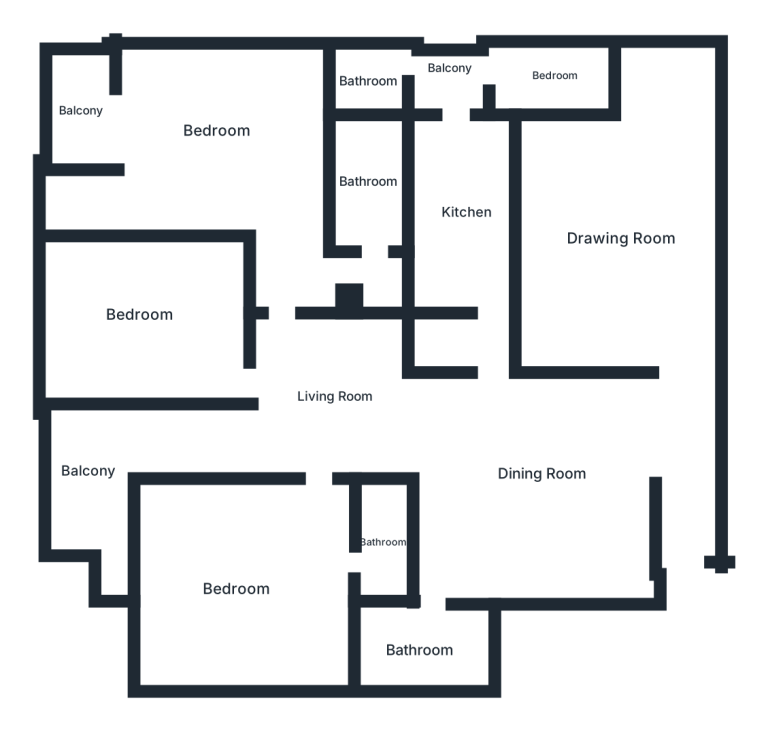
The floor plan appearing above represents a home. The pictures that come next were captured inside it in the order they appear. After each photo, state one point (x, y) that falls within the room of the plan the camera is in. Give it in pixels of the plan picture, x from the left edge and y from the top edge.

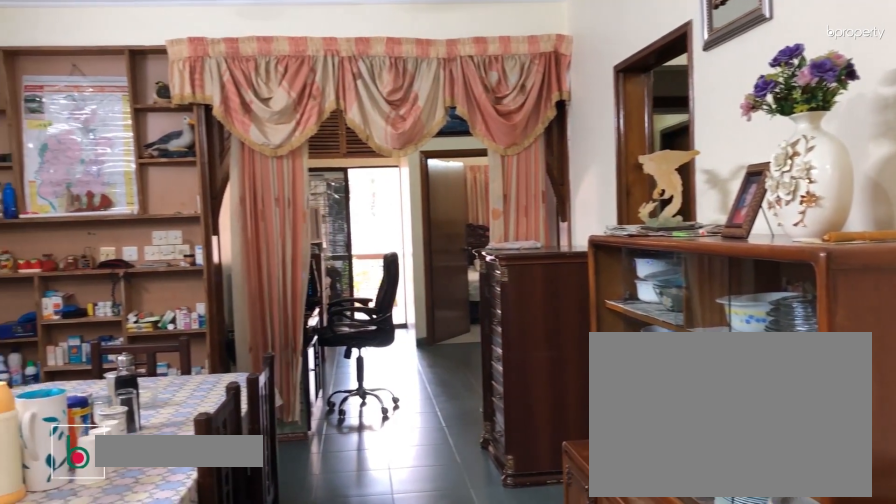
(541, 475)
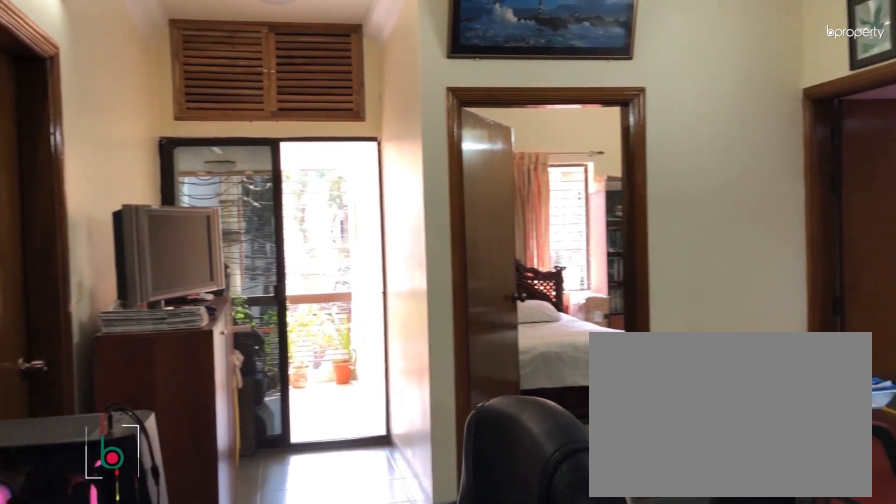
(328, 397)
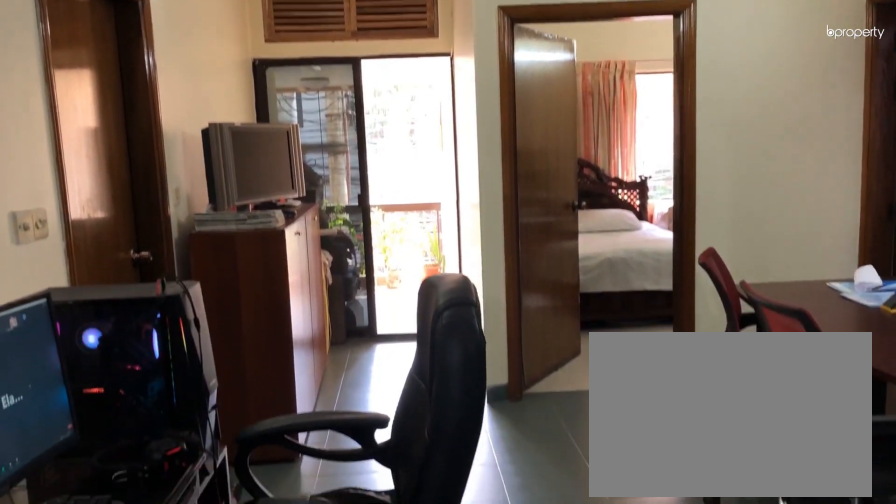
(329, 395)
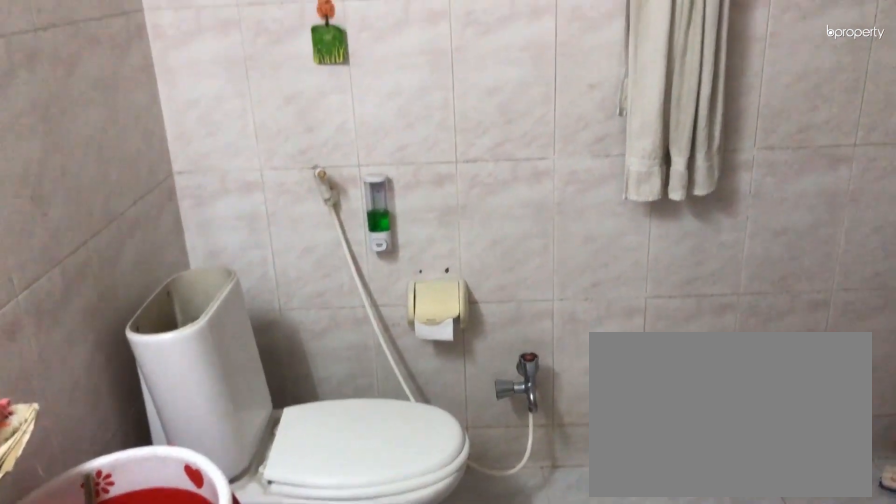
(413, 644)
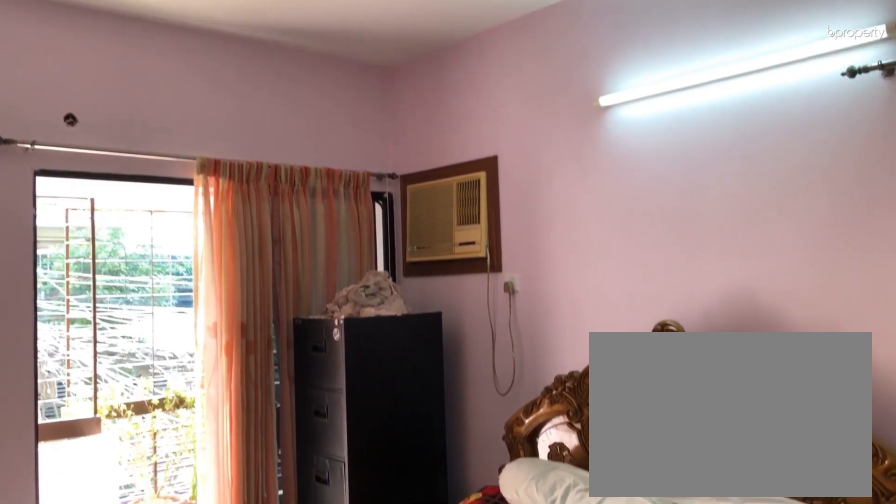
(214, 126)
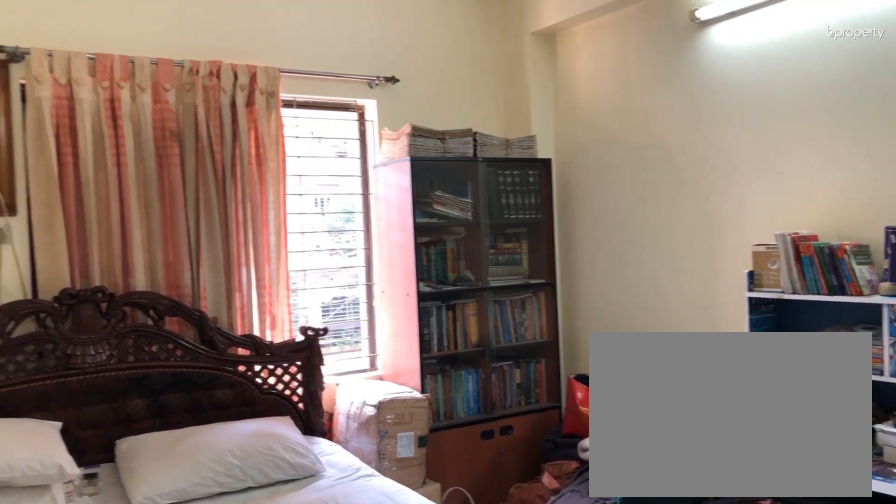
(142, 316)
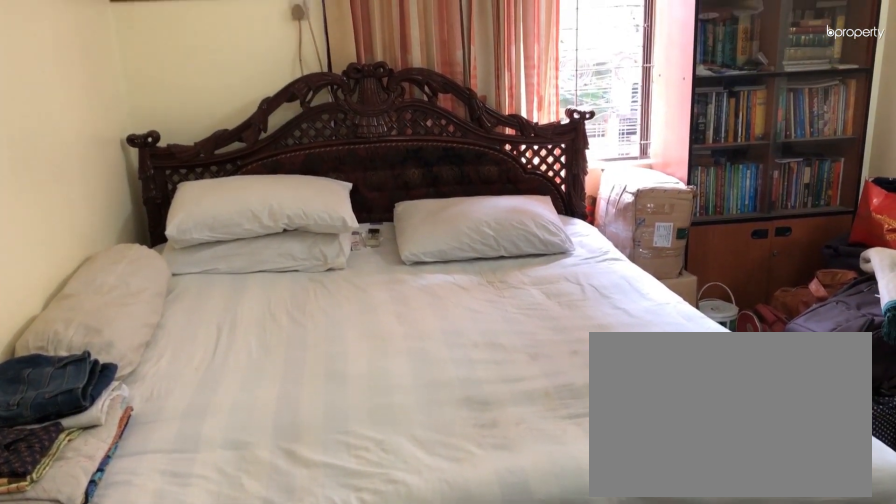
(142, 317)
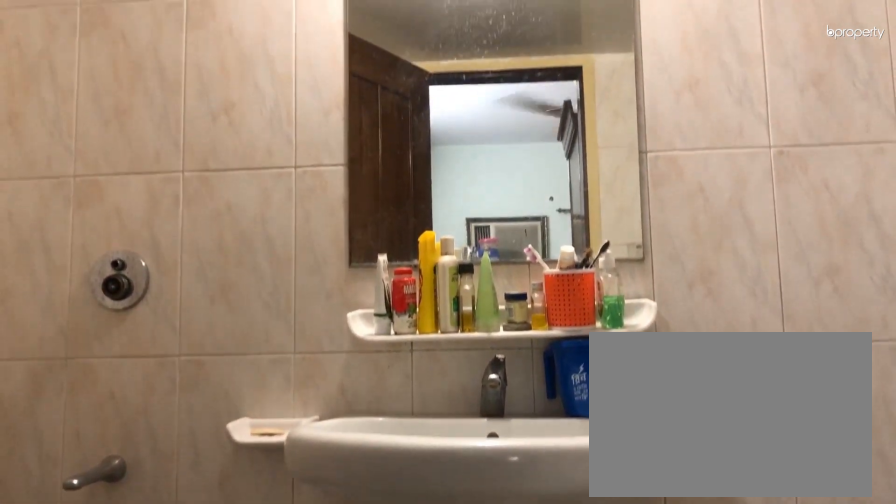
(382, 537)
